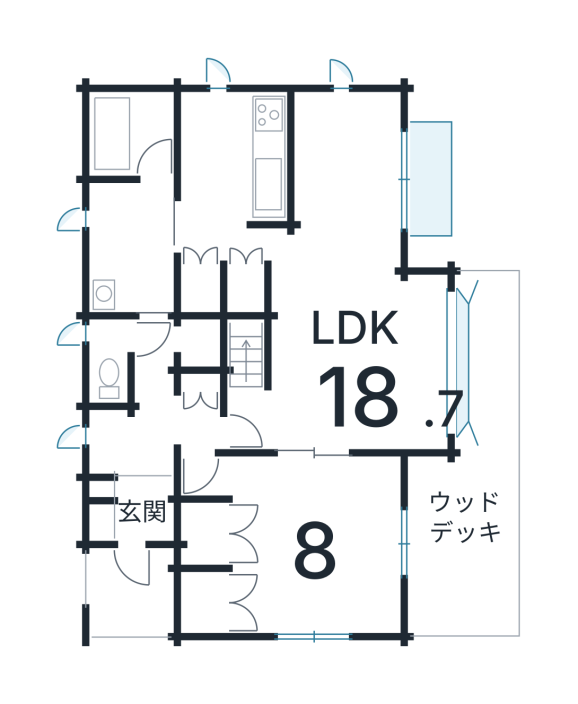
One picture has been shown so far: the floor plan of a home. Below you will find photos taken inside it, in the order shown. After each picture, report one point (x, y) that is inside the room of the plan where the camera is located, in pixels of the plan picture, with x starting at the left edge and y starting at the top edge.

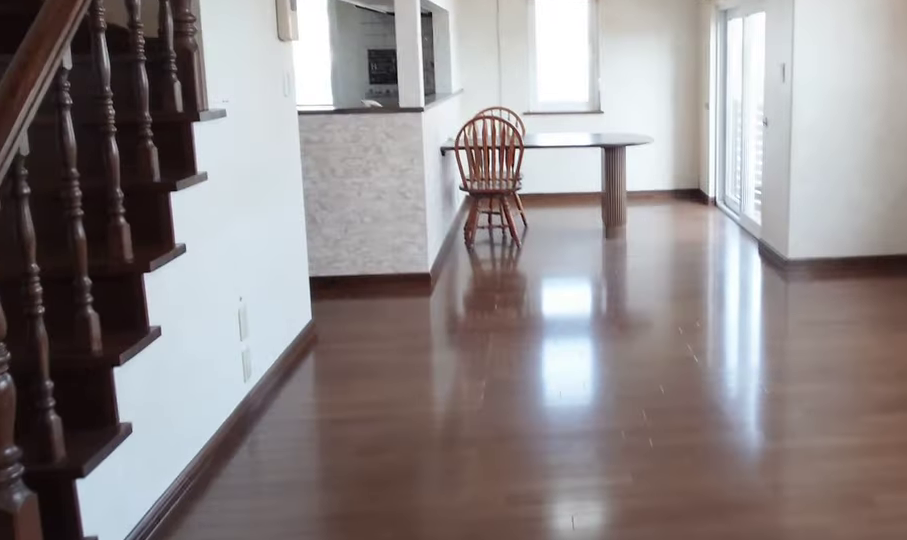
(360, 379)
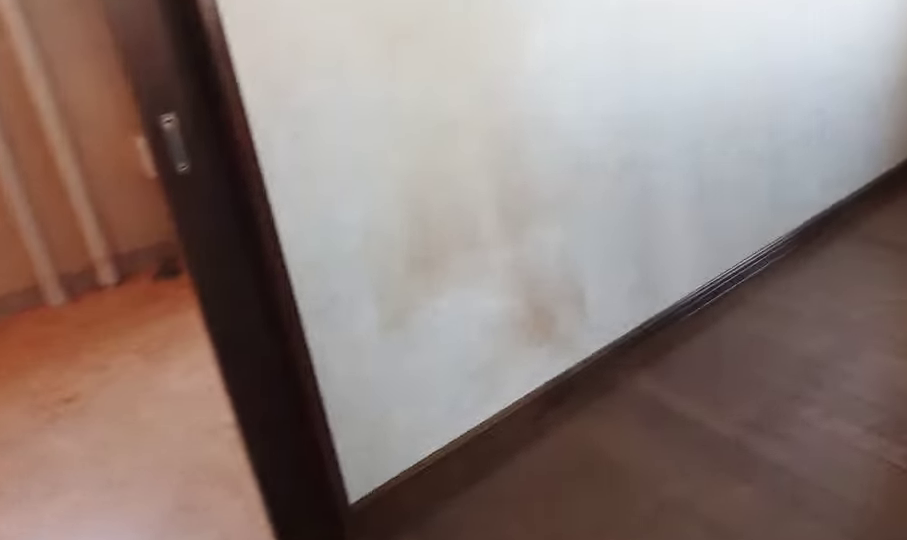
(219, 182)
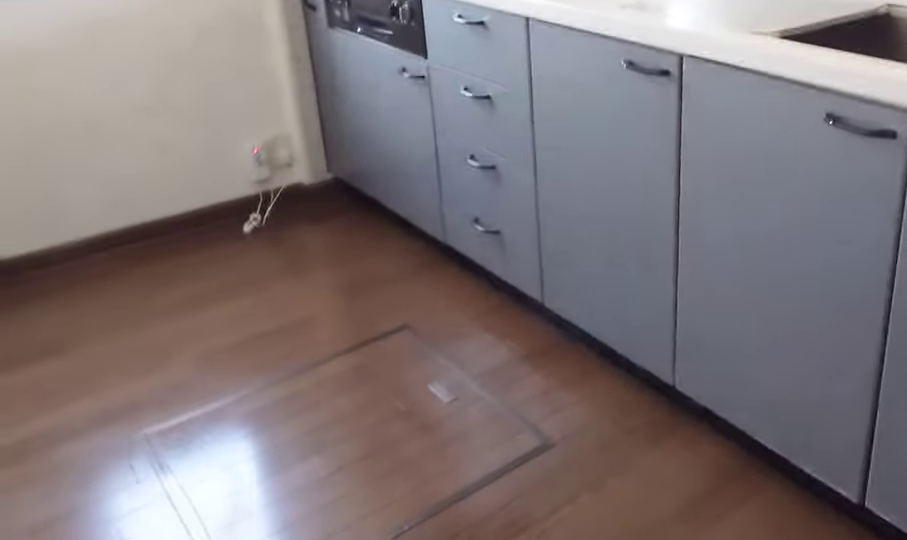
(219, 182)
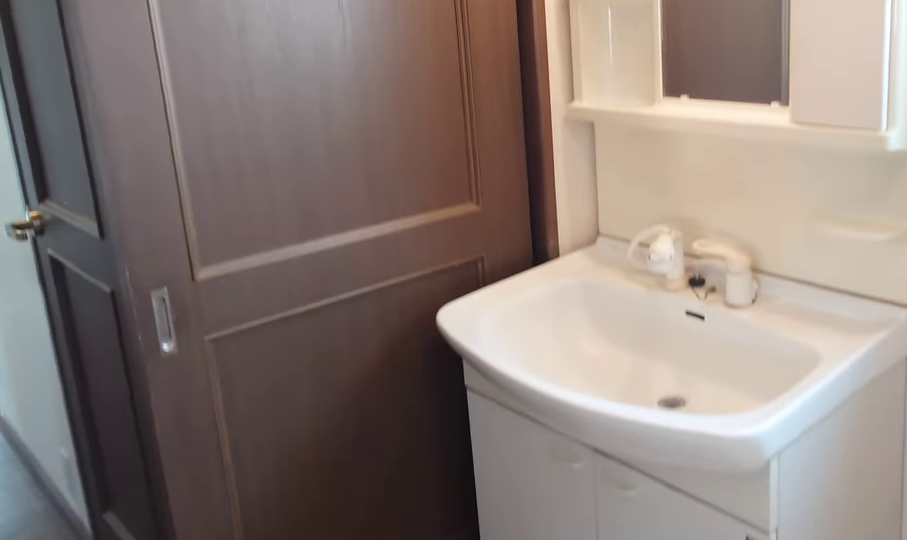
(132, 274)
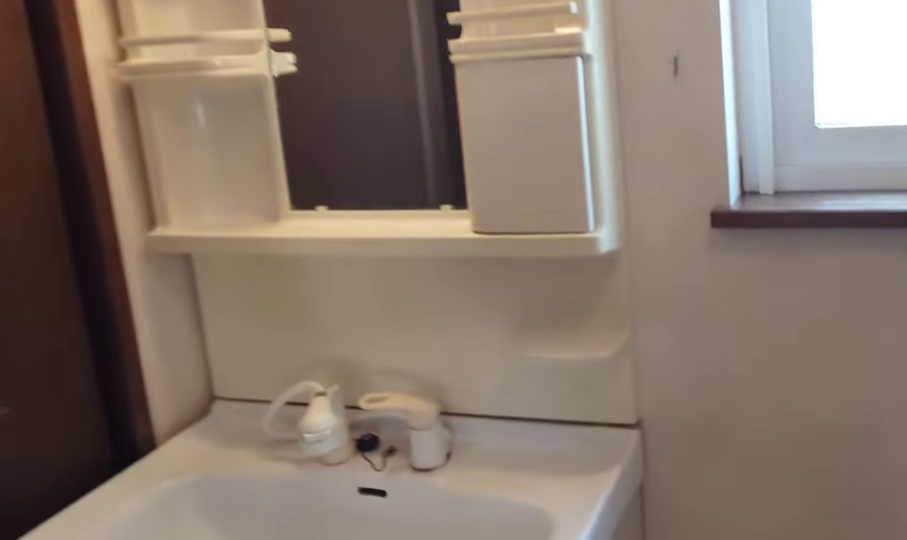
(132, 274)
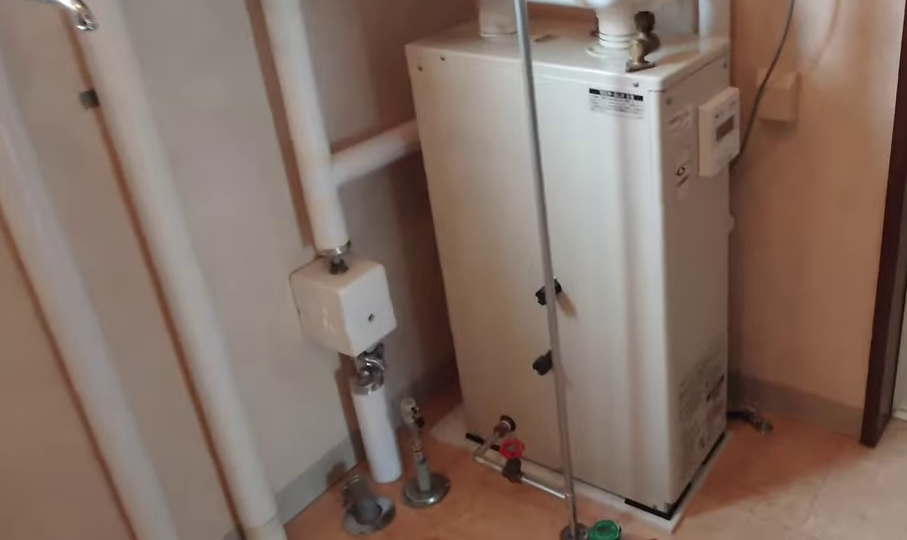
(132, 274)
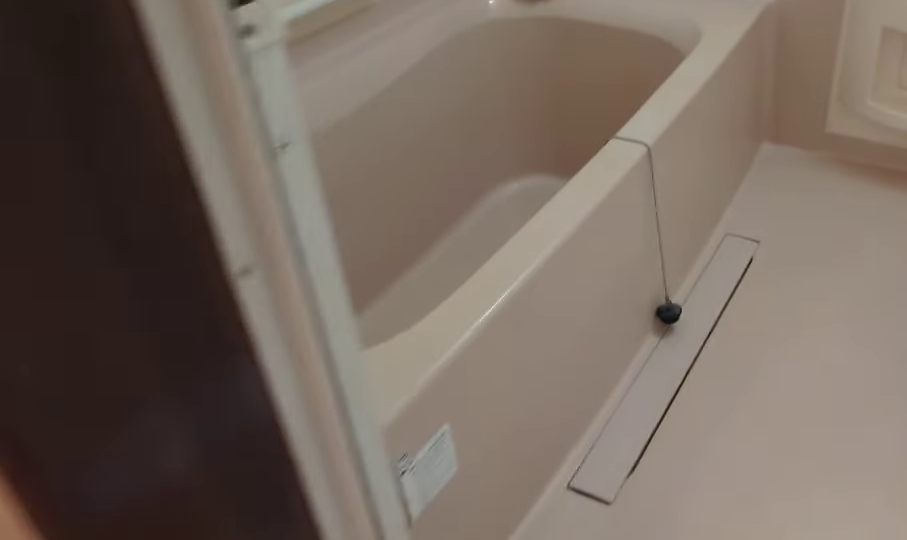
(127, 131)
